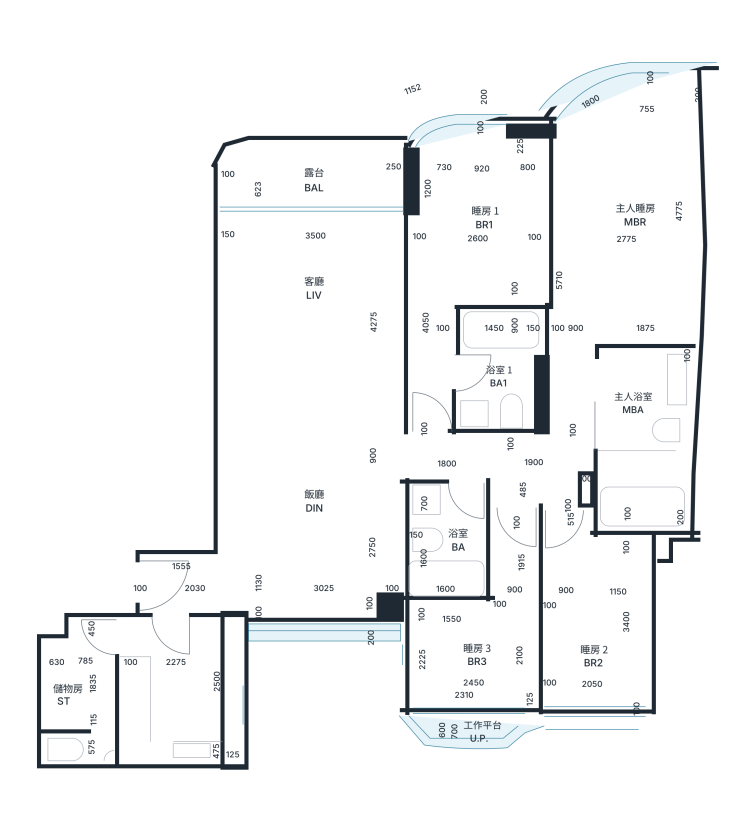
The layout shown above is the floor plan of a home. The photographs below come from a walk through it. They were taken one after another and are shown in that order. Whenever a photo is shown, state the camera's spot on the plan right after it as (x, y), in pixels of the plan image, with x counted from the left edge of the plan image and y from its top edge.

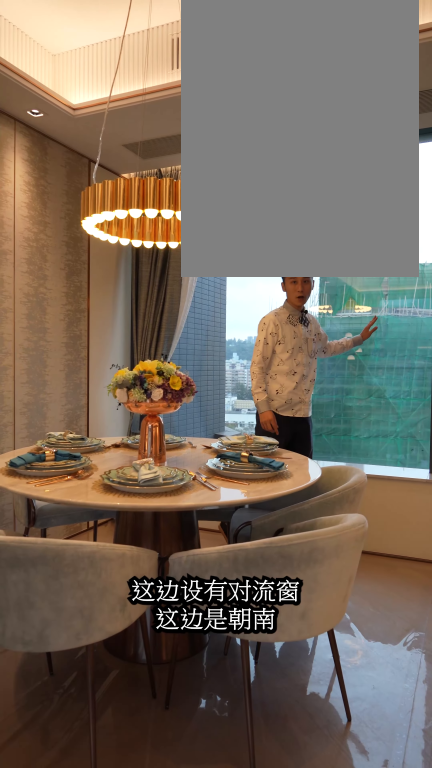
(326, 573)
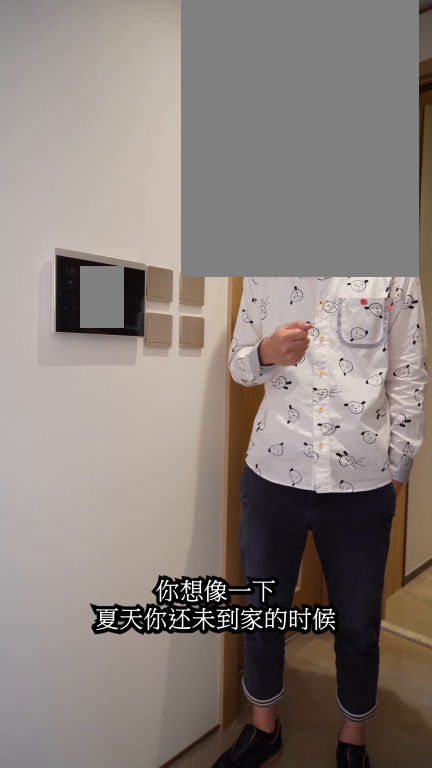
(172, 606)
